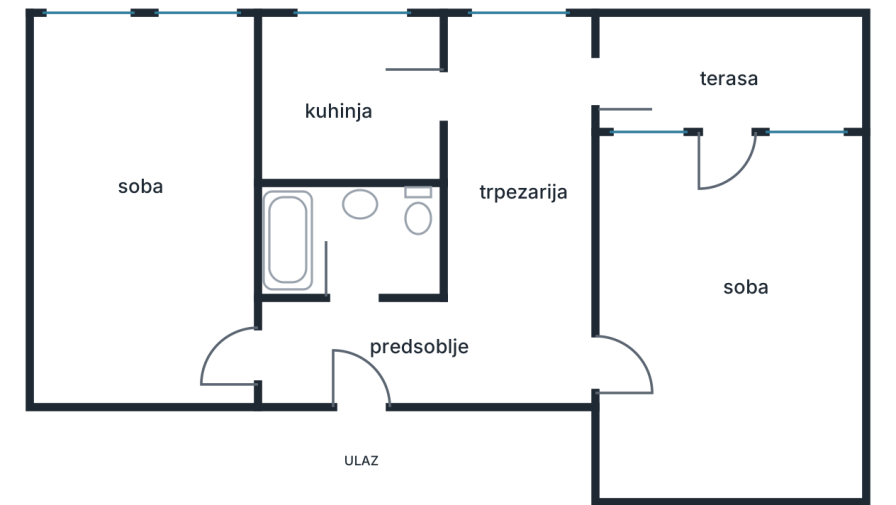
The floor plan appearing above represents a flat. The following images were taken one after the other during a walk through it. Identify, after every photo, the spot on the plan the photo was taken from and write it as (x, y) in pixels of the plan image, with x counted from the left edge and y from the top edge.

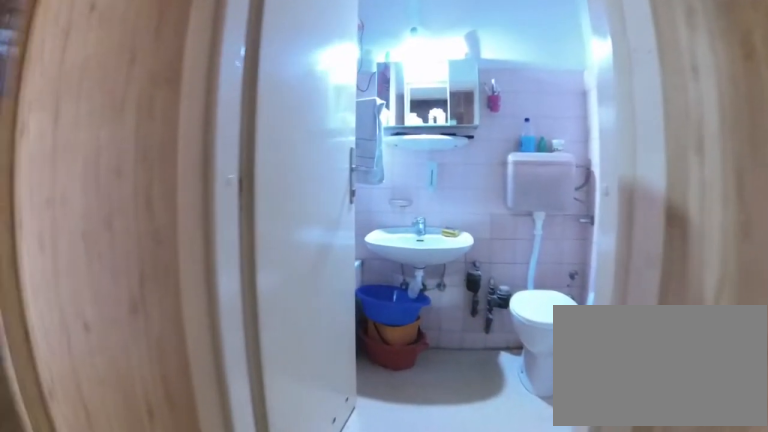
(364, 425)
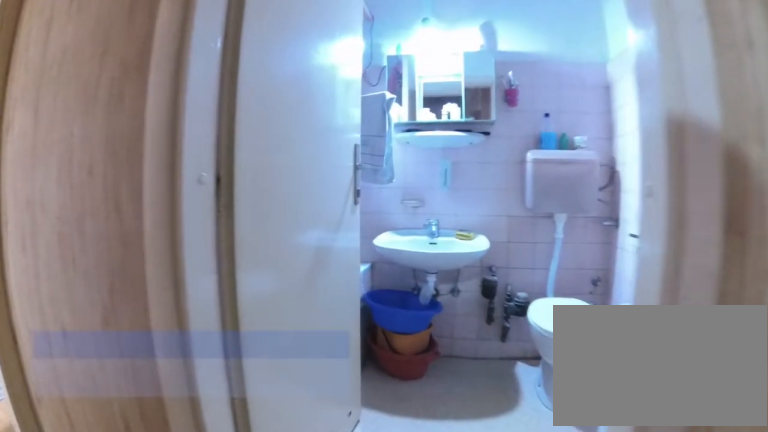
(364, 419)
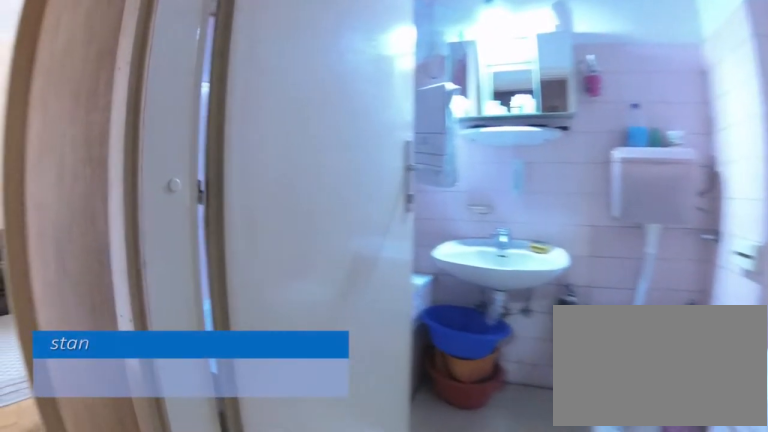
(365, 413)
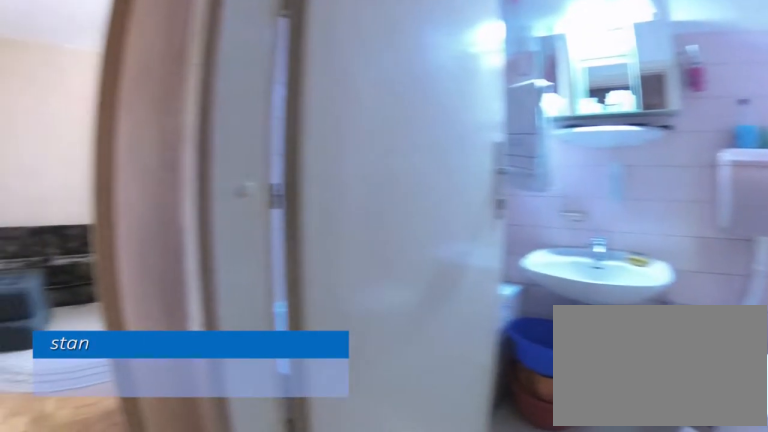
(364, 409)
